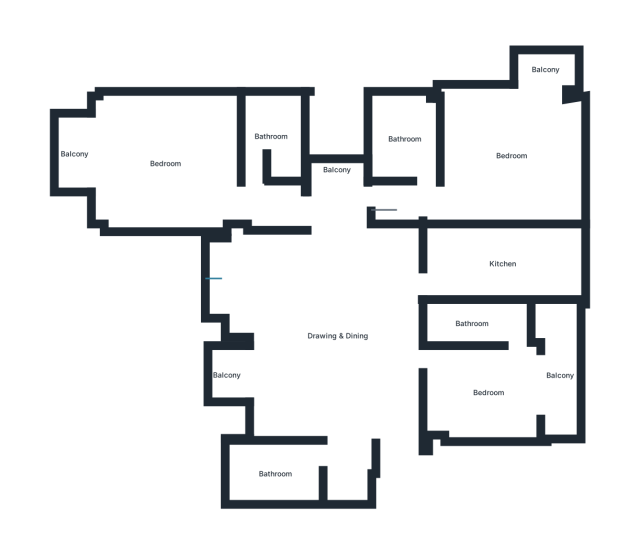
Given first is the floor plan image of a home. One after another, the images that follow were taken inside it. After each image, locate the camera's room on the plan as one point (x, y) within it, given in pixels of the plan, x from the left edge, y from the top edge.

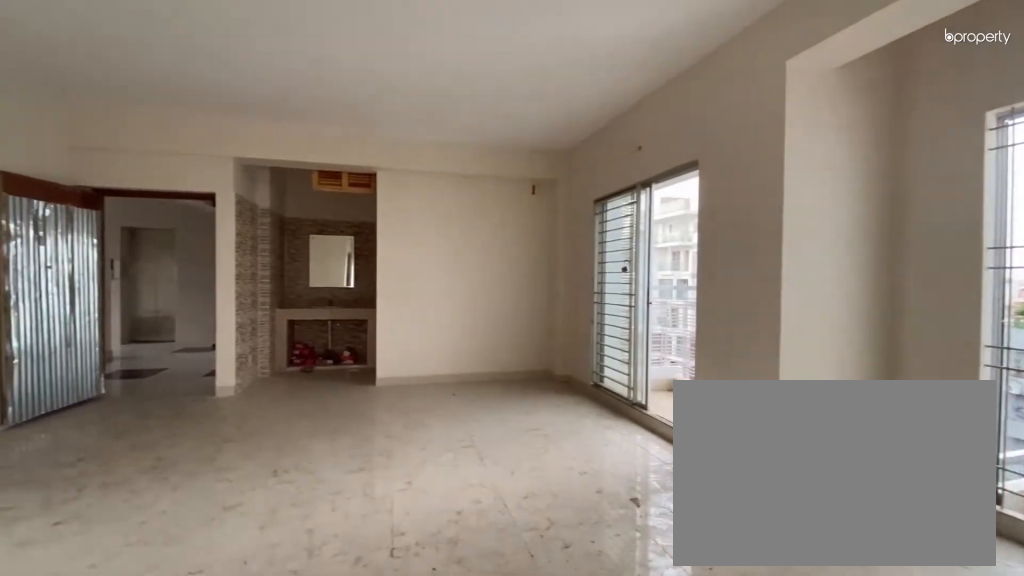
(341, 339)
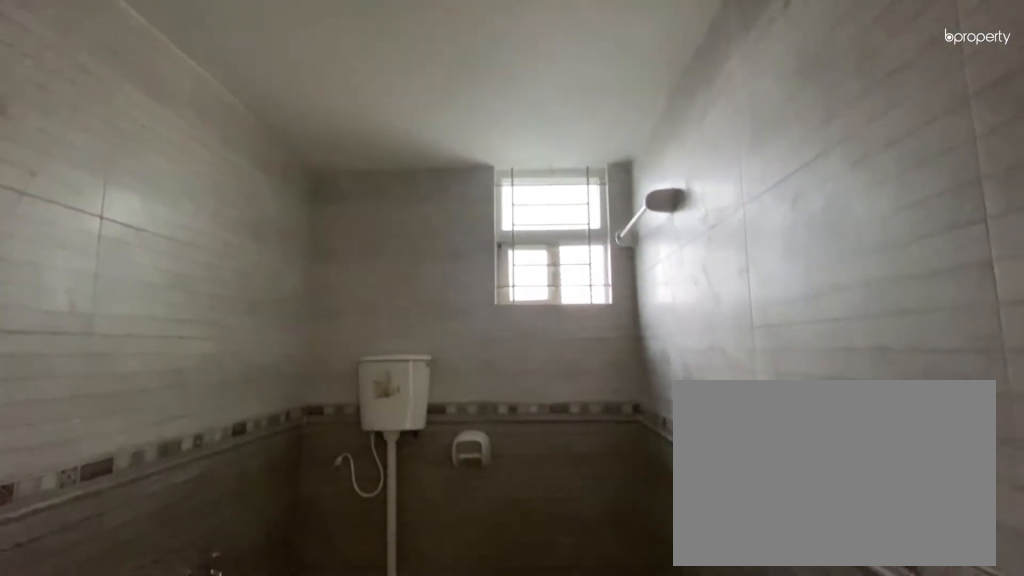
(275, 472)
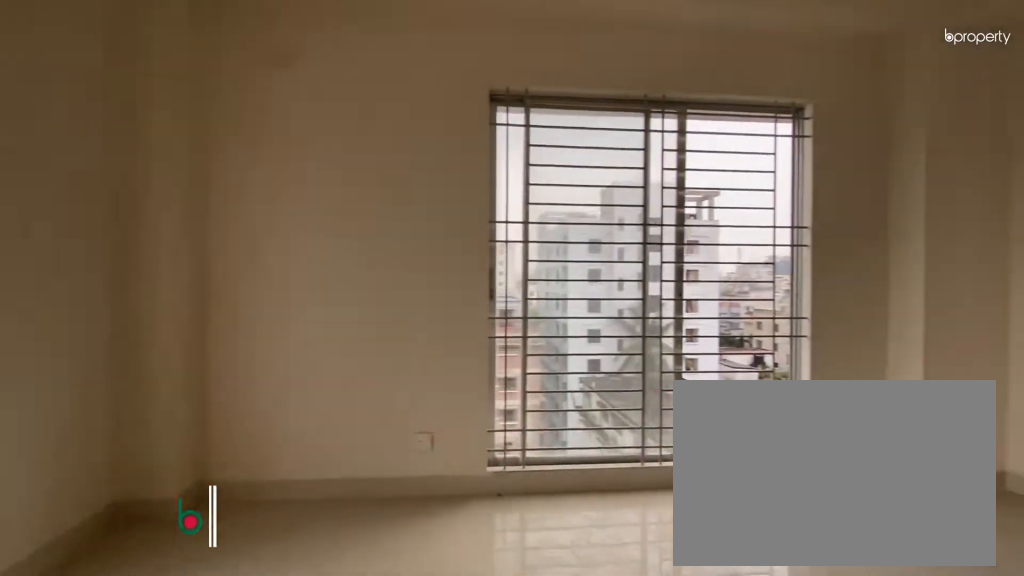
(168, 167)
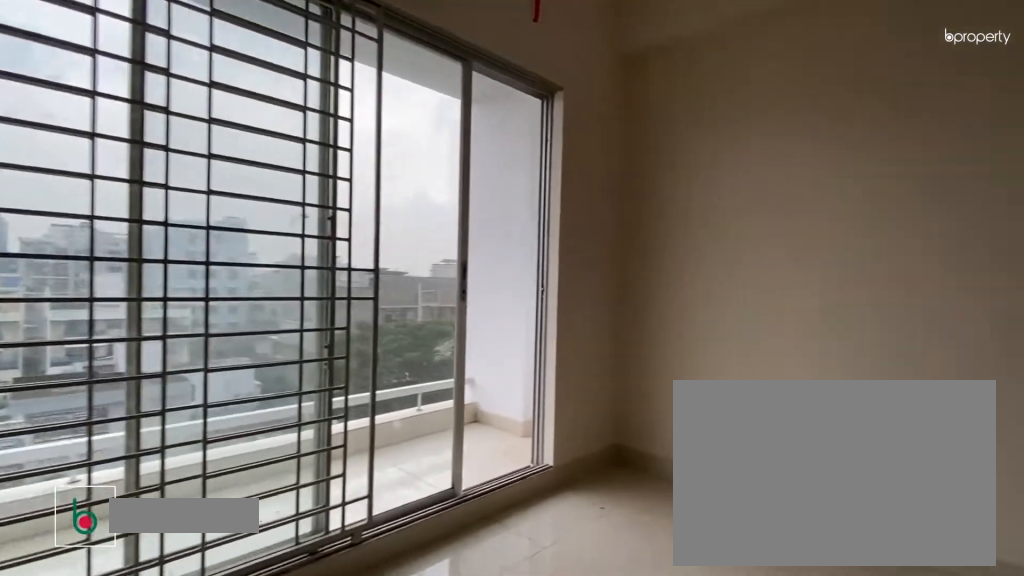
(489, 393)
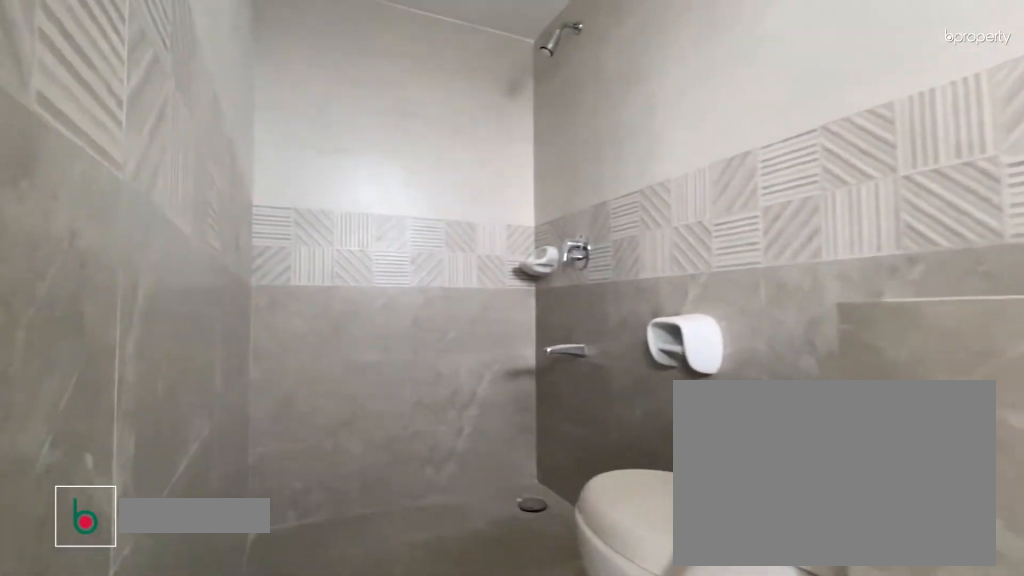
(469, 325)
